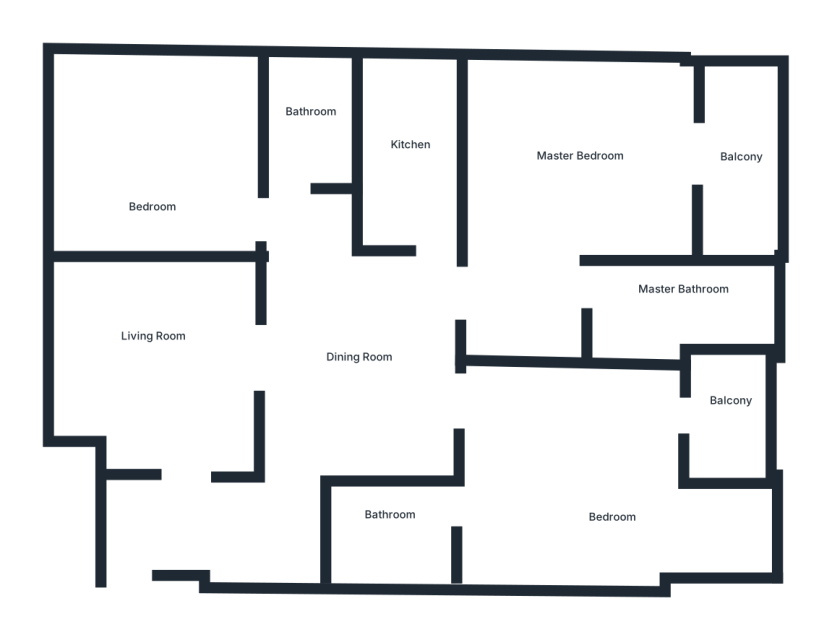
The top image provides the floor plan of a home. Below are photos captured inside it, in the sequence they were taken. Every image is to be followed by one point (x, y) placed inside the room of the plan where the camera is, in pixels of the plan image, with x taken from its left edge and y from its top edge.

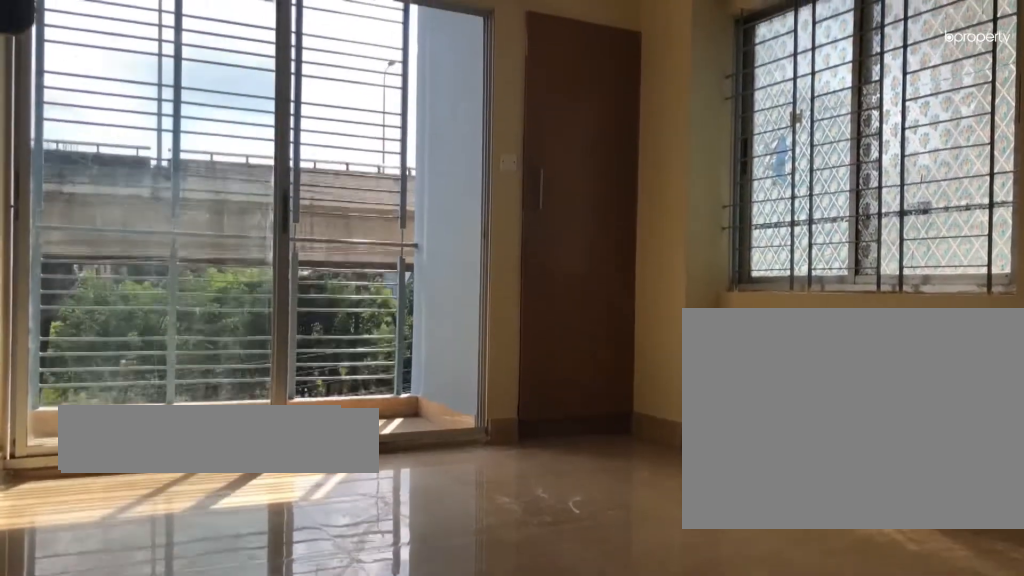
(601, 491)
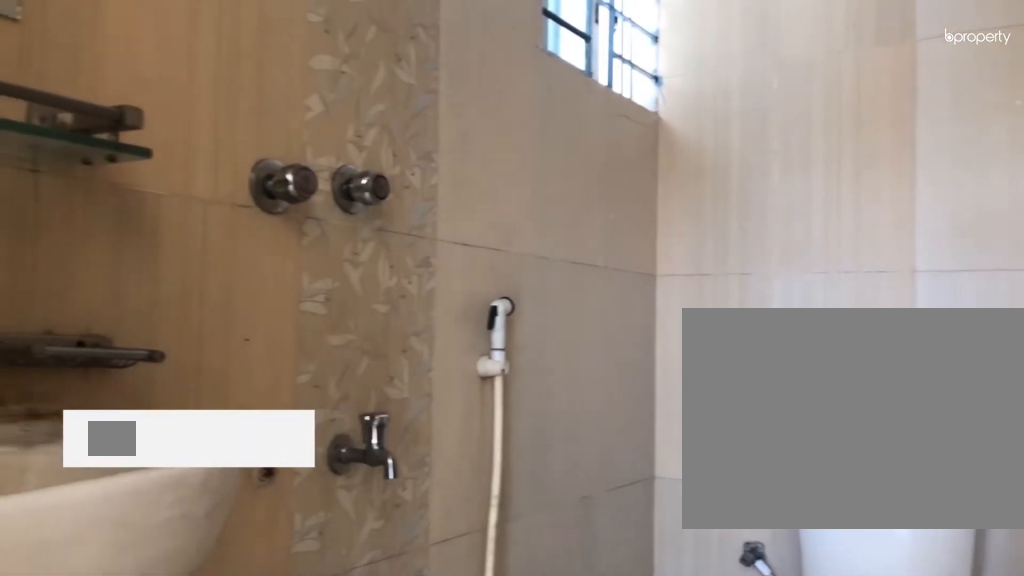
(376, 515)
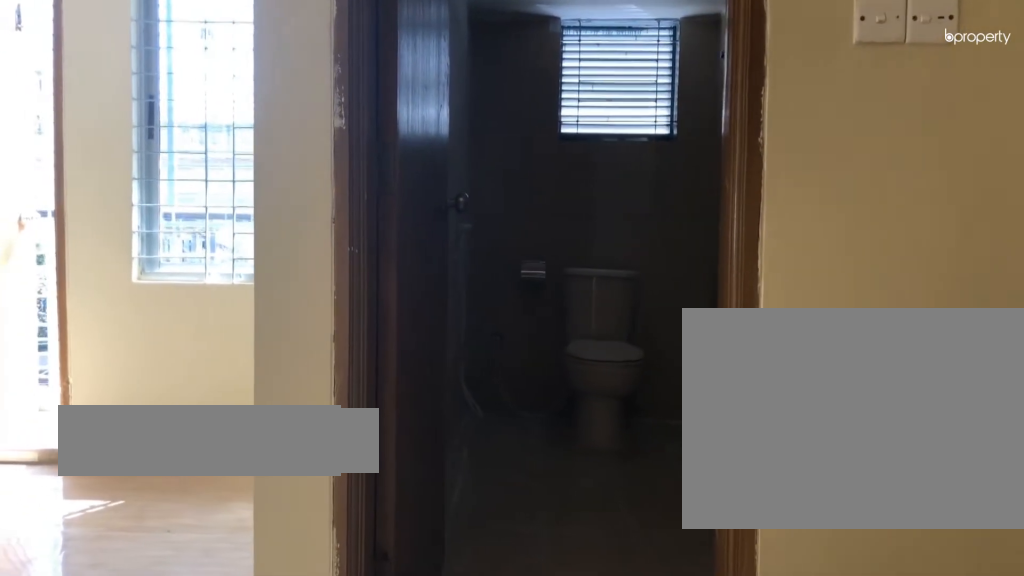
(516, 295)
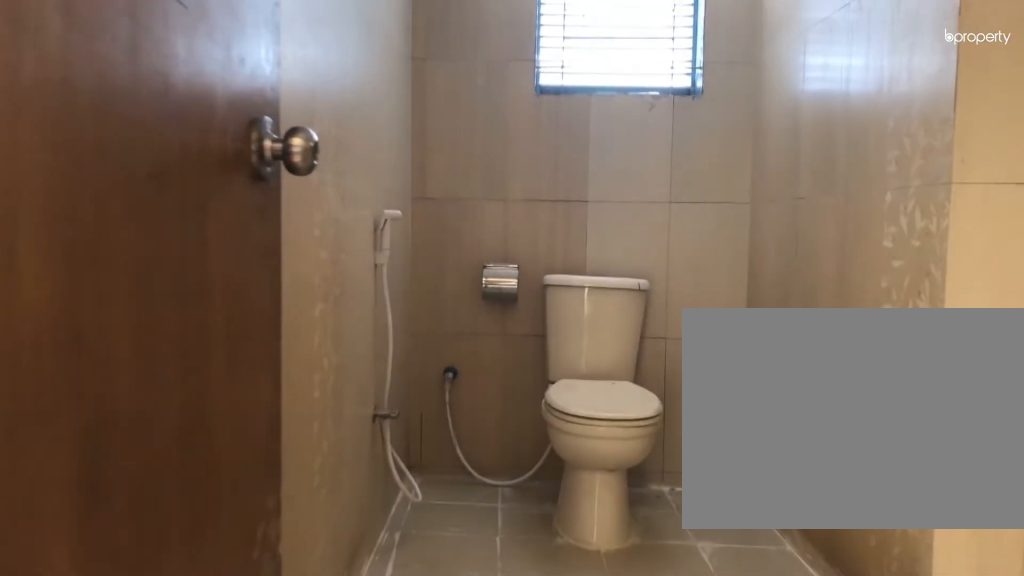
(664, 301)
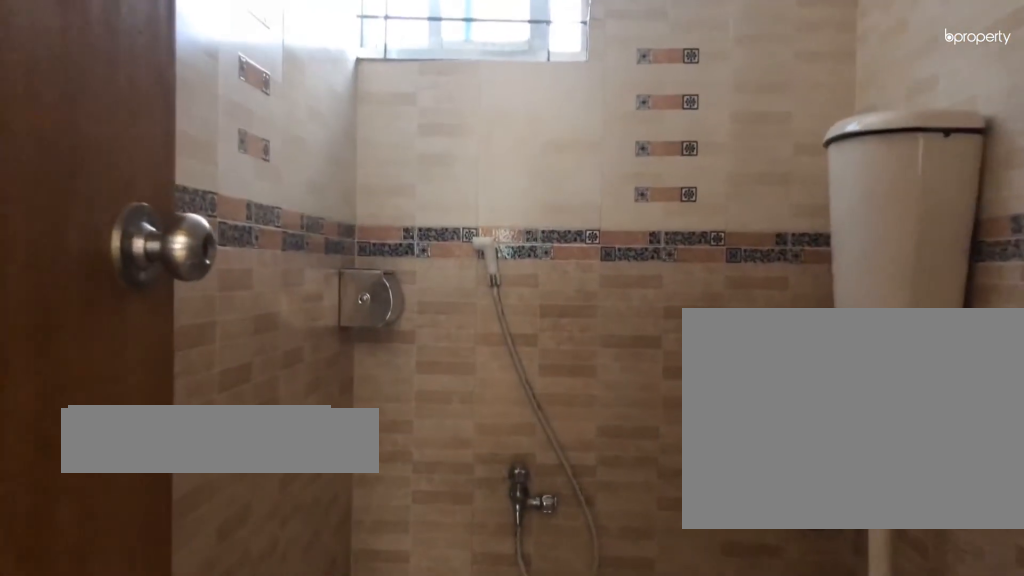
(311, 111)
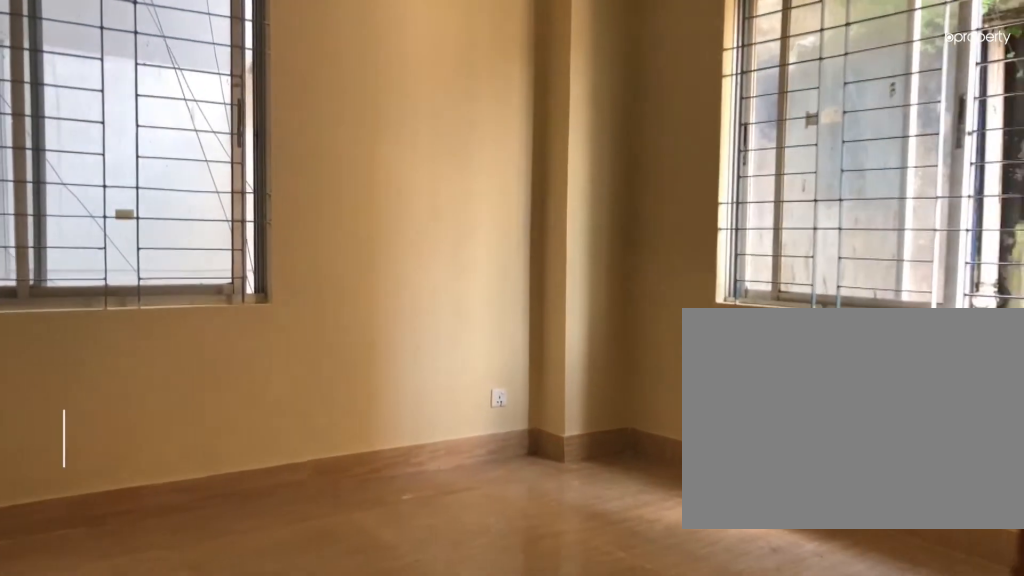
(157, 135)
